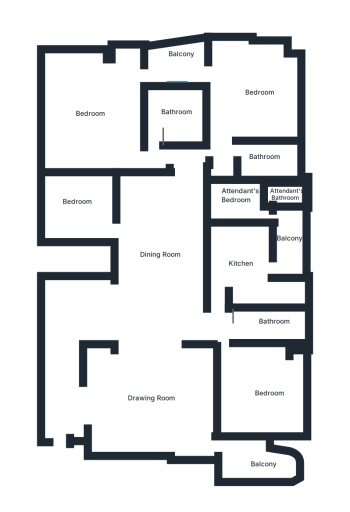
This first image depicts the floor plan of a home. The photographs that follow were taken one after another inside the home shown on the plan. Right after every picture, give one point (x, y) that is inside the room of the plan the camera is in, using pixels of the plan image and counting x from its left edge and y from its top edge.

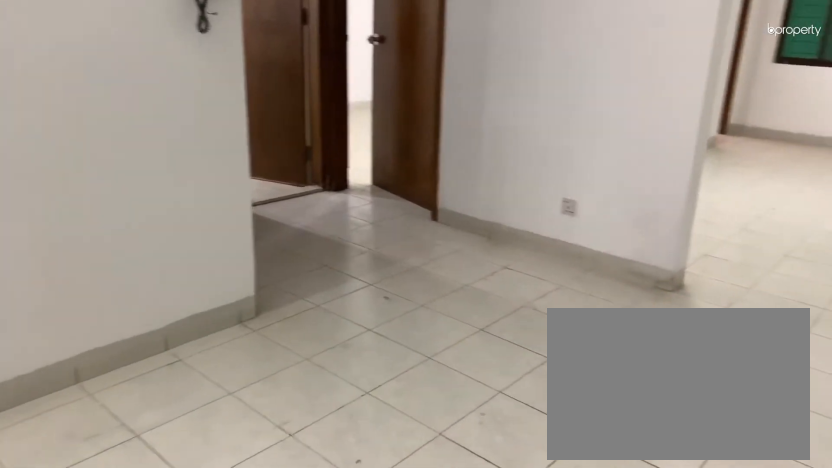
(159, 246)
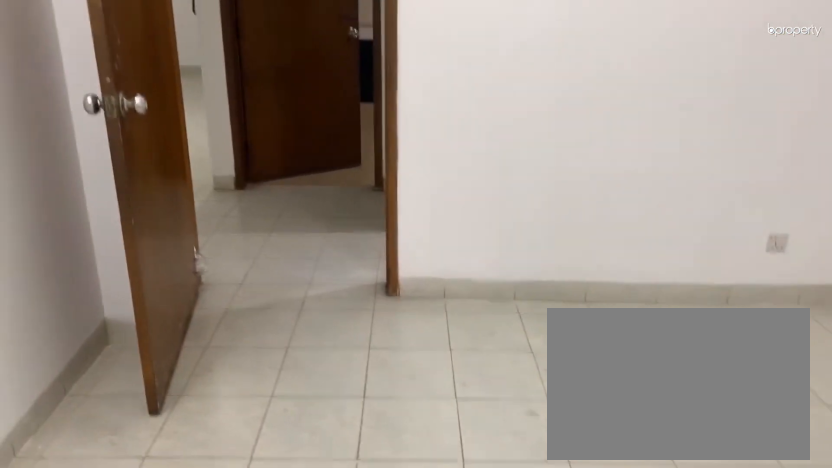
(258, 394)
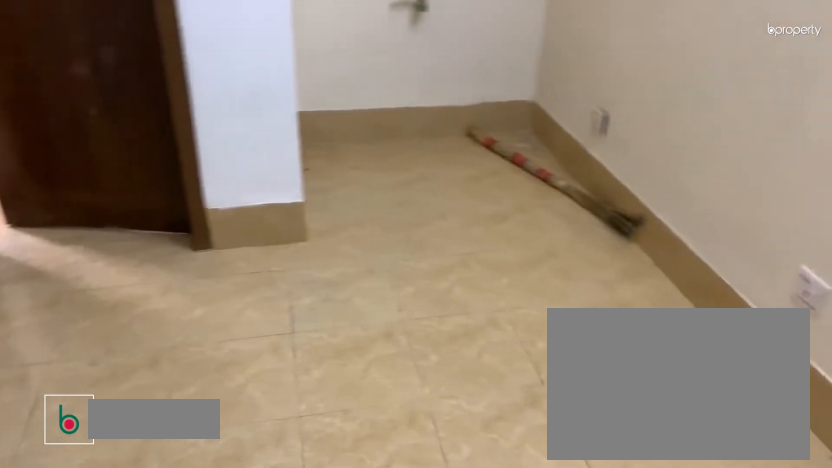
(240, 259)
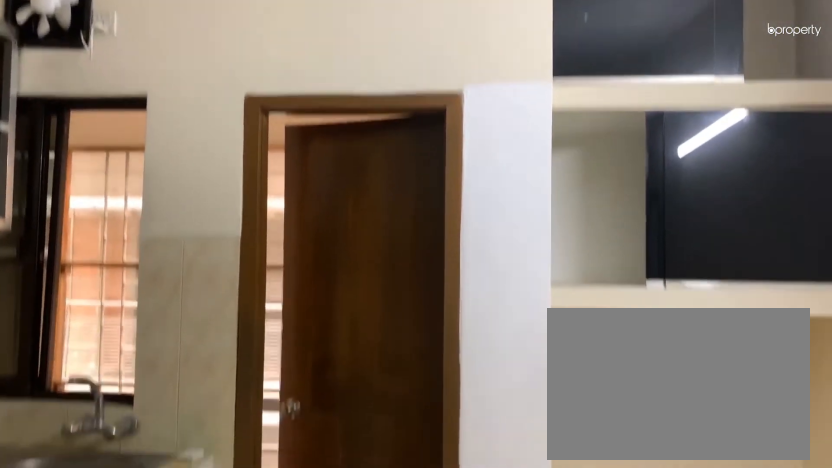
(236, 262)
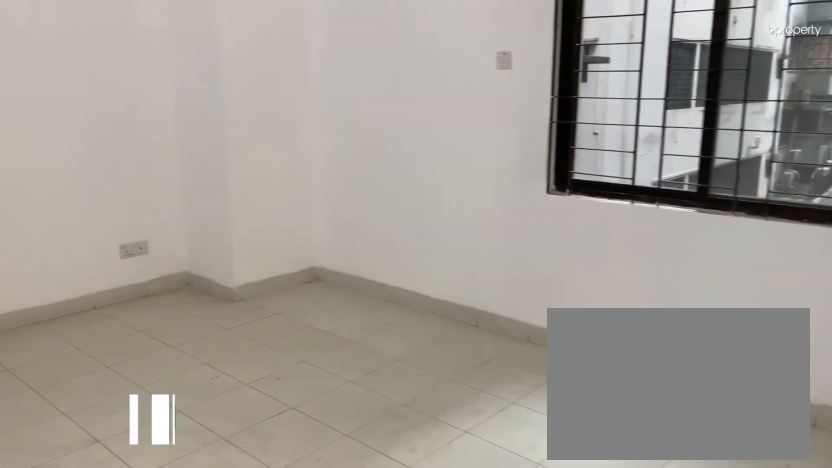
(243, 97)
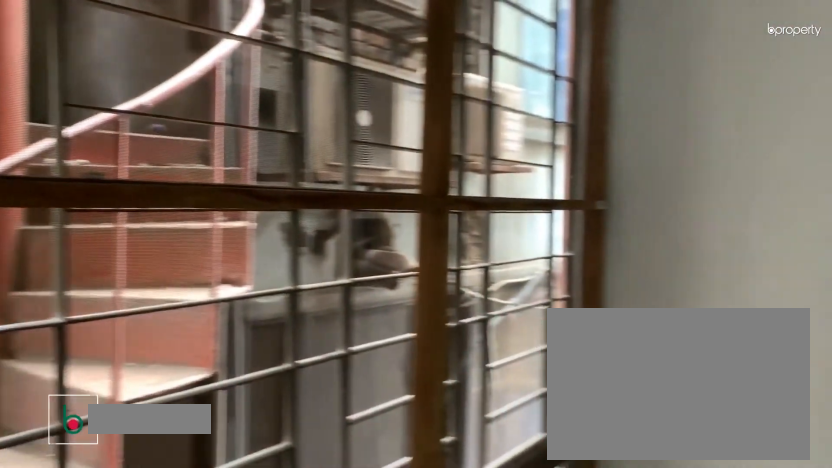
(181, 66)
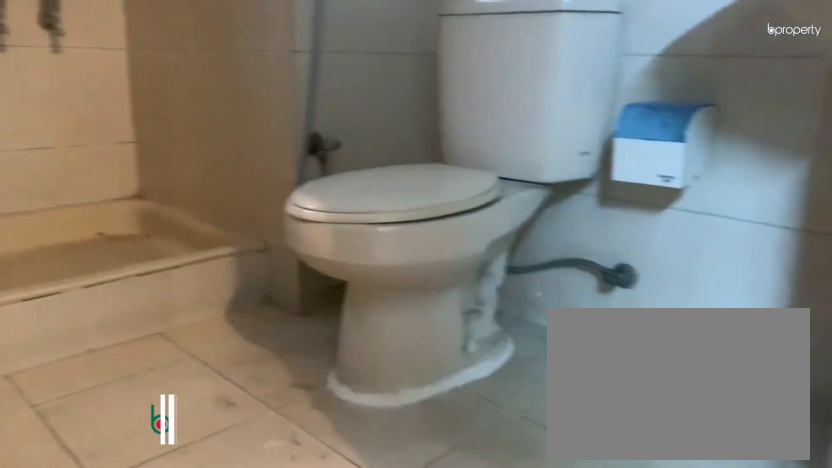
(269, 154)
